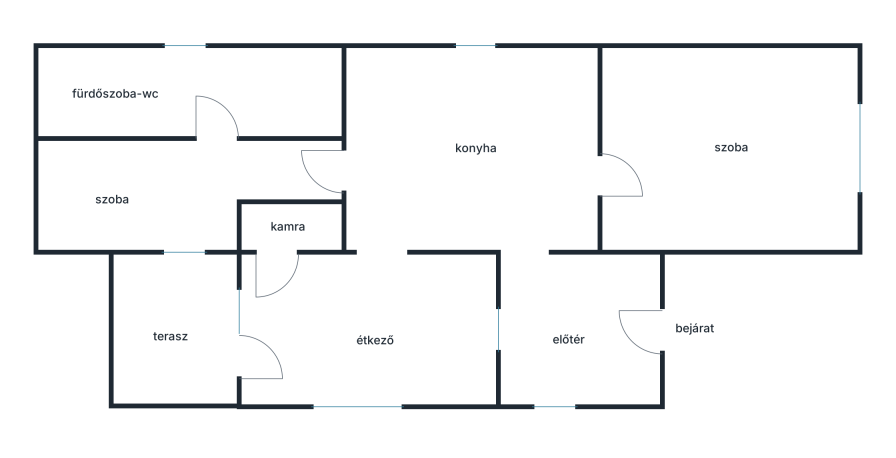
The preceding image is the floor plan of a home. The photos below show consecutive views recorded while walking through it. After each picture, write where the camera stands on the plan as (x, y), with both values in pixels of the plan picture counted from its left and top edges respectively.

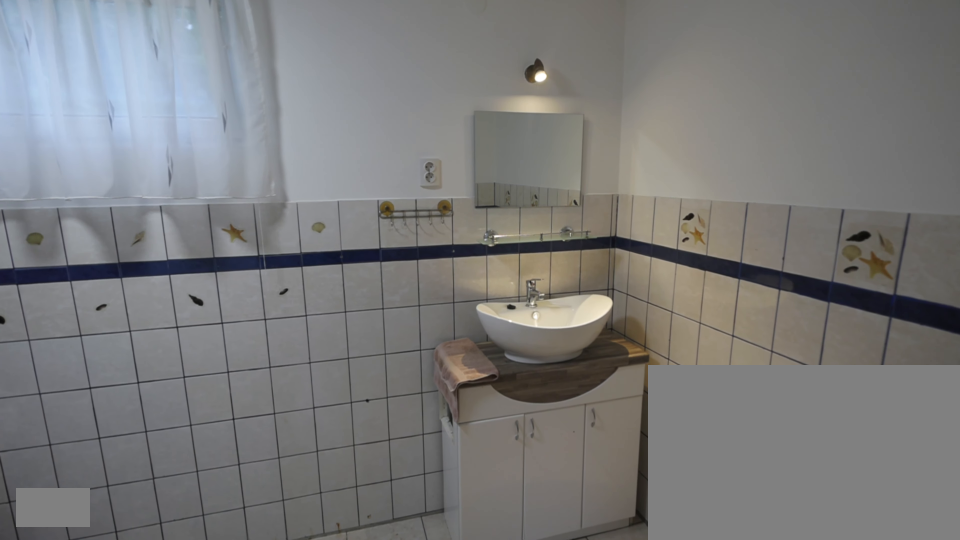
(257, 99)
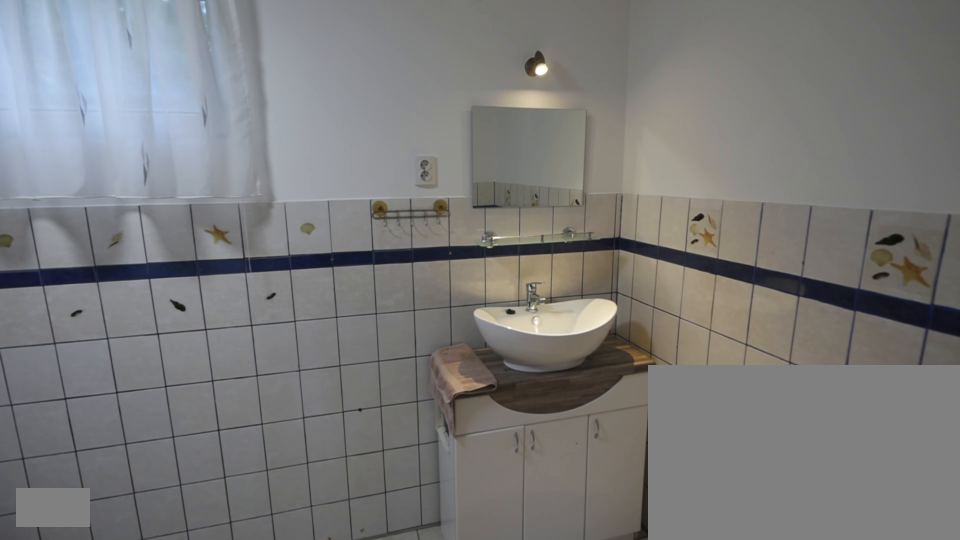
(262, 95)
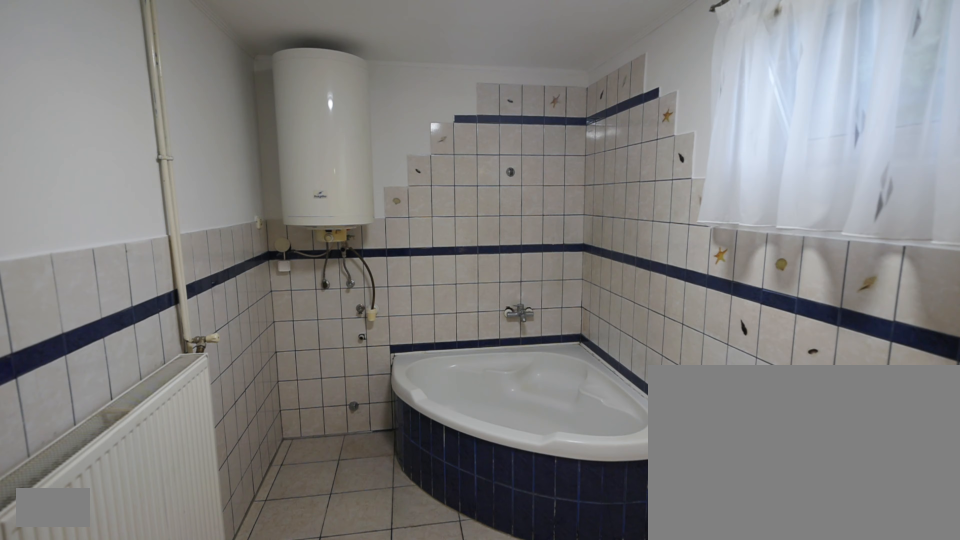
(199, 94)
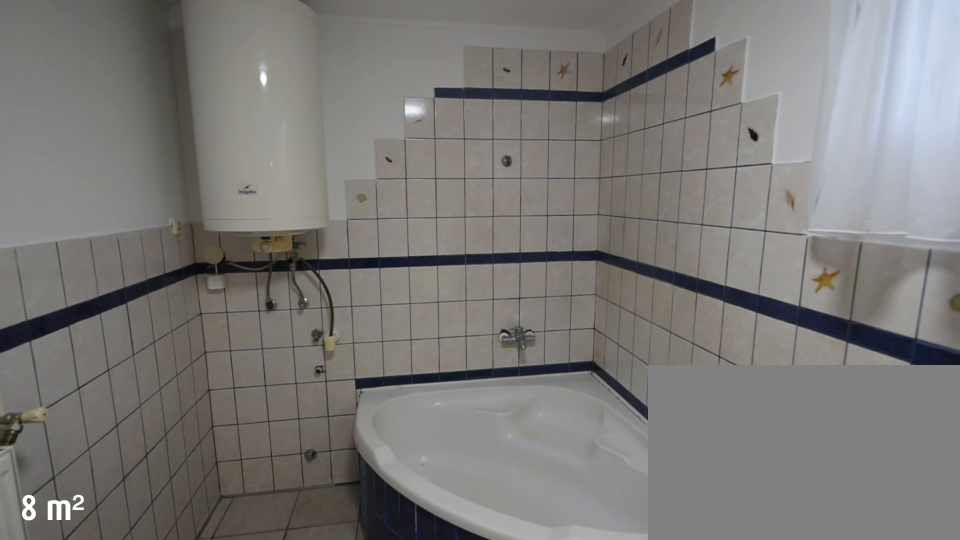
(146, 94)
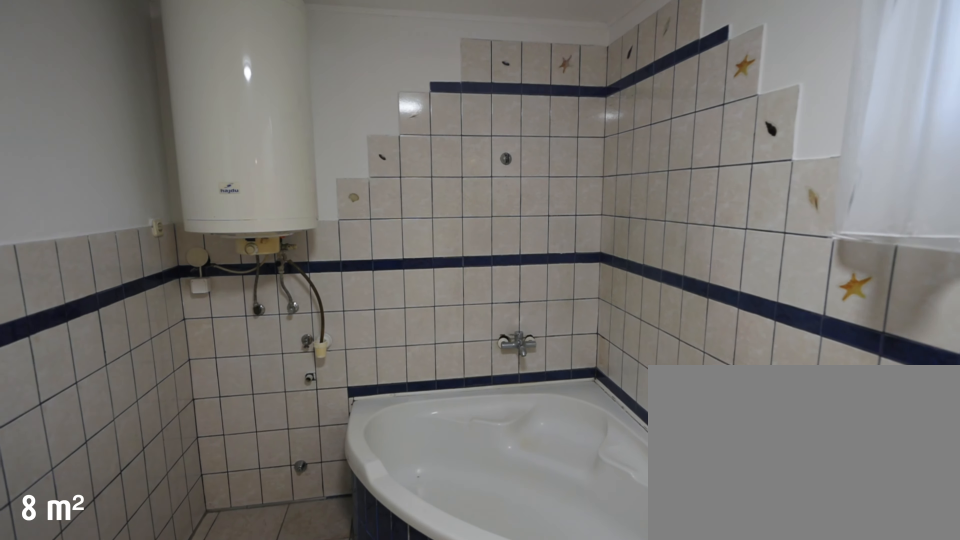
(142, 94)
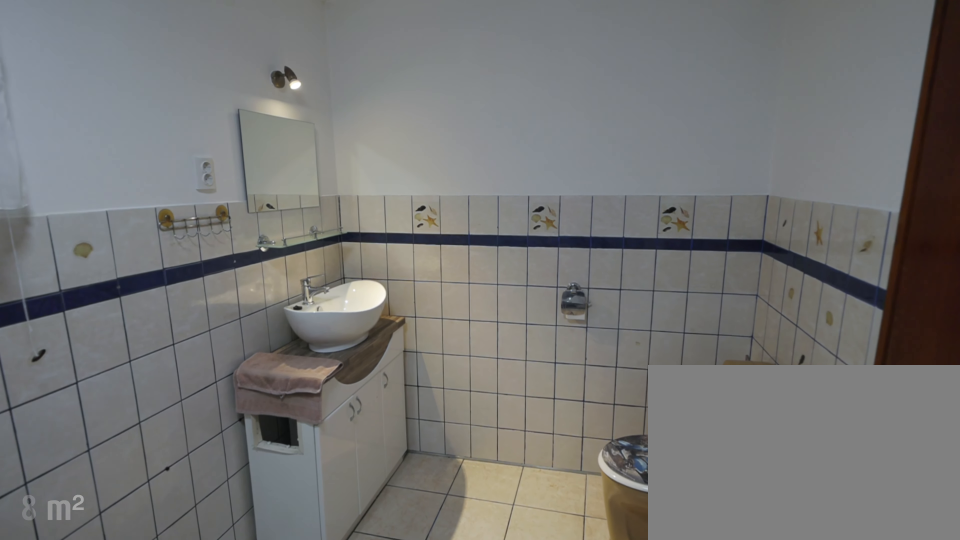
(217, 94)
